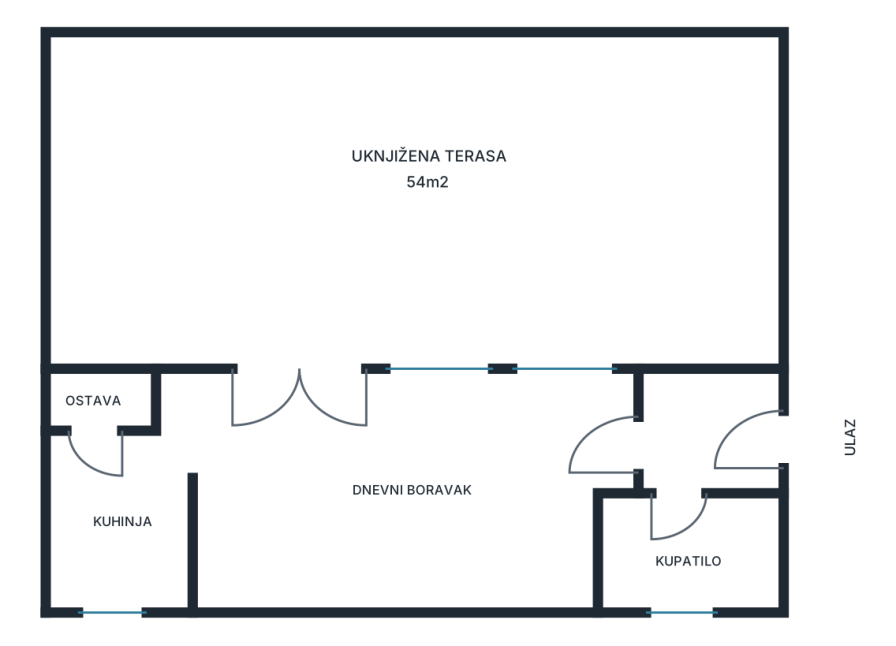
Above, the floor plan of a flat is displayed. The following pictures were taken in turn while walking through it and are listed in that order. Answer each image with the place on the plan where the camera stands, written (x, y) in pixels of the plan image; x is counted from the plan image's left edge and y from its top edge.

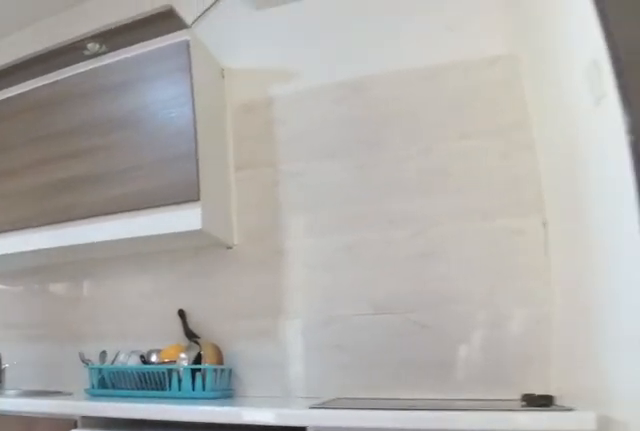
(178, 421)
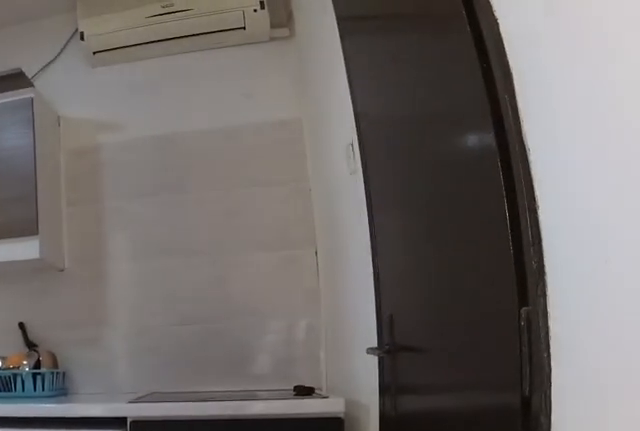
(227, 404)
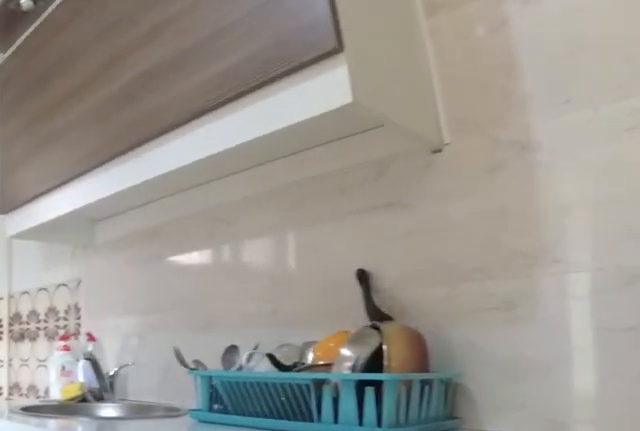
(143, 413)
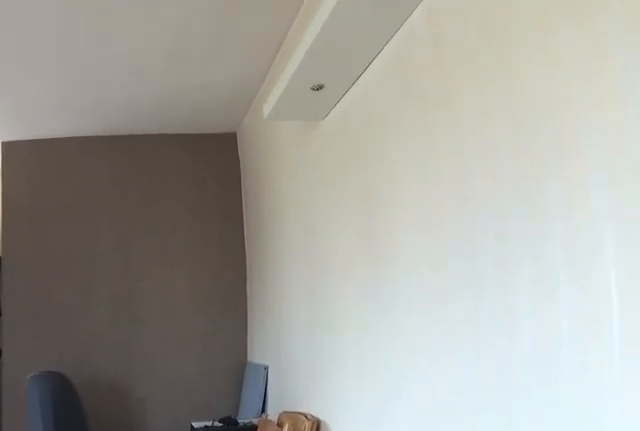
(297, 486)
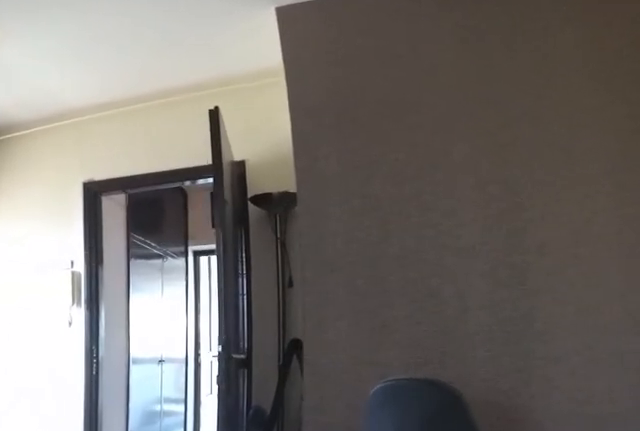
(386, 486)
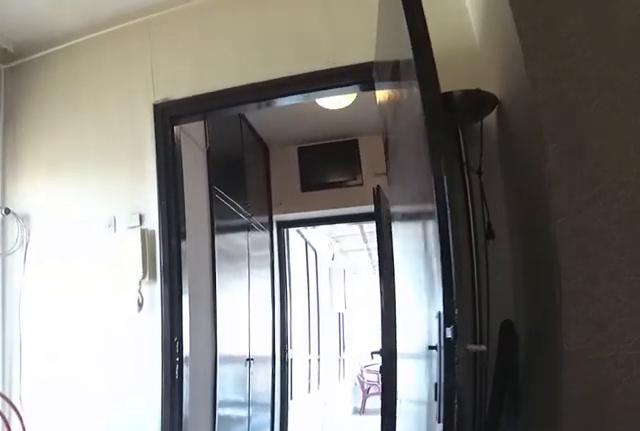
(450, 473)
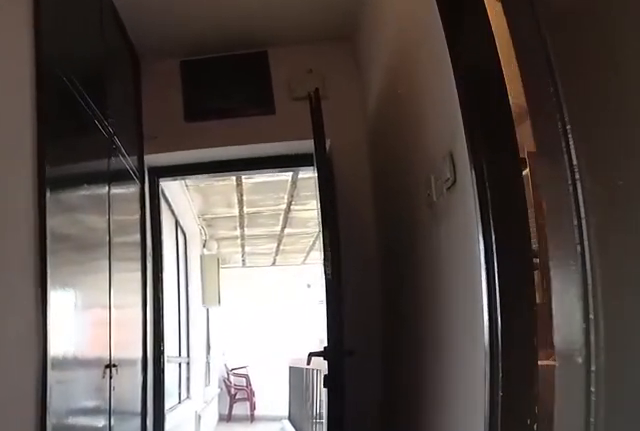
(539, 455)
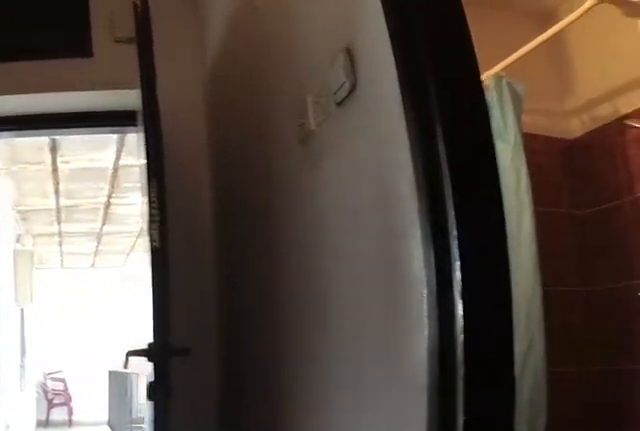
(598, 453)
